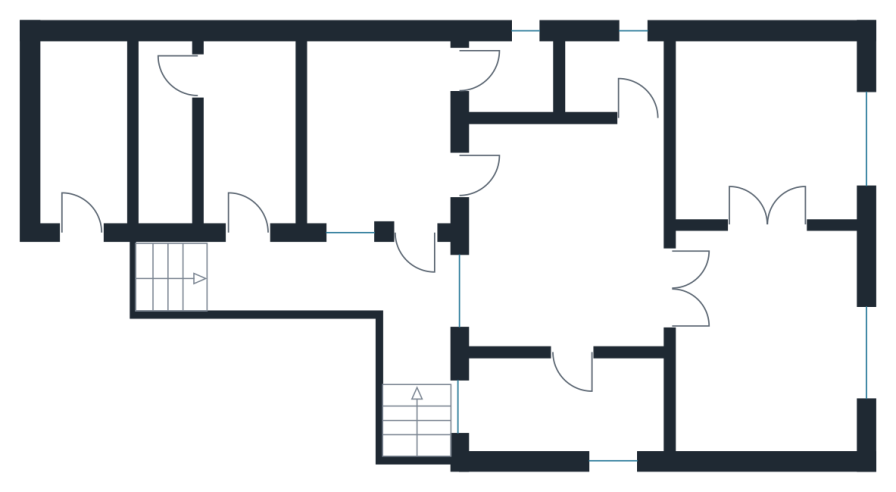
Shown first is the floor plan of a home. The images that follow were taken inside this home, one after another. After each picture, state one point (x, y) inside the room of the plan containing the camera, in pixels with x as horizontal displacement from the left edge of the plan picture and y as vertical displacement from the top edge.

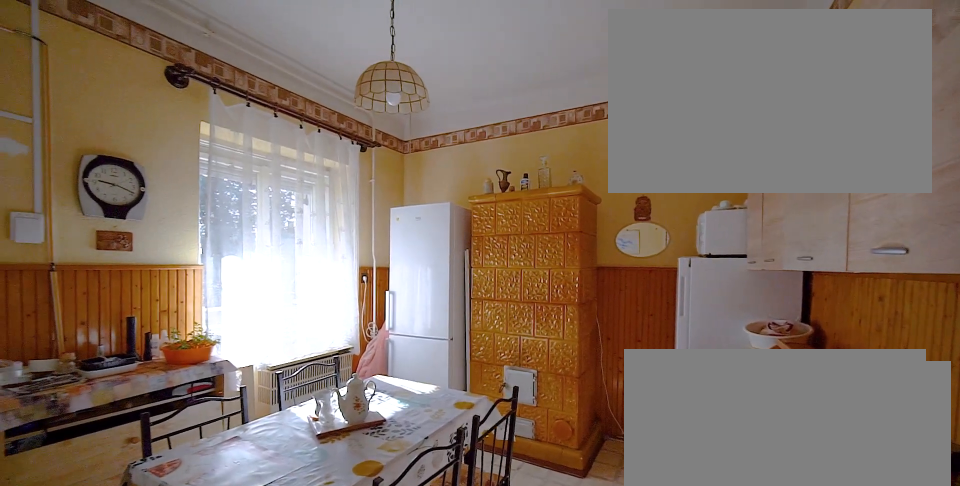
(382, 136)
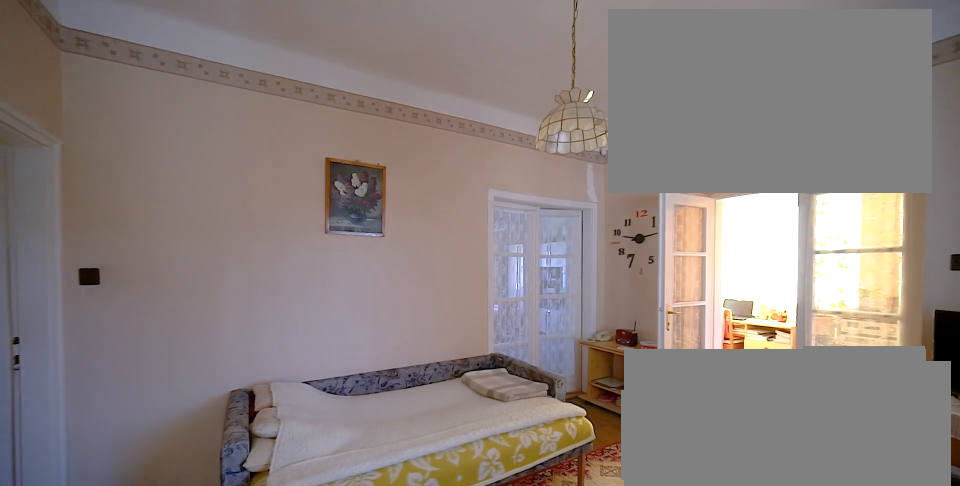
(569, 248)
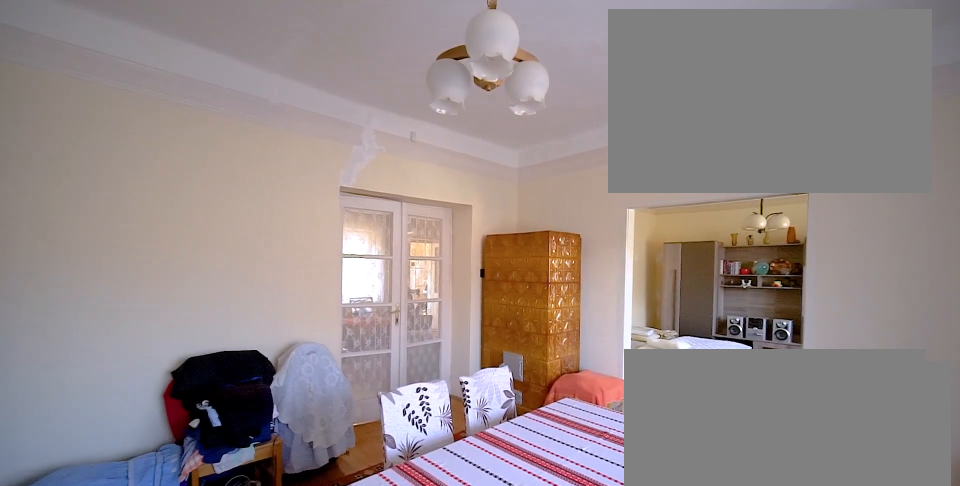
(768, 347)
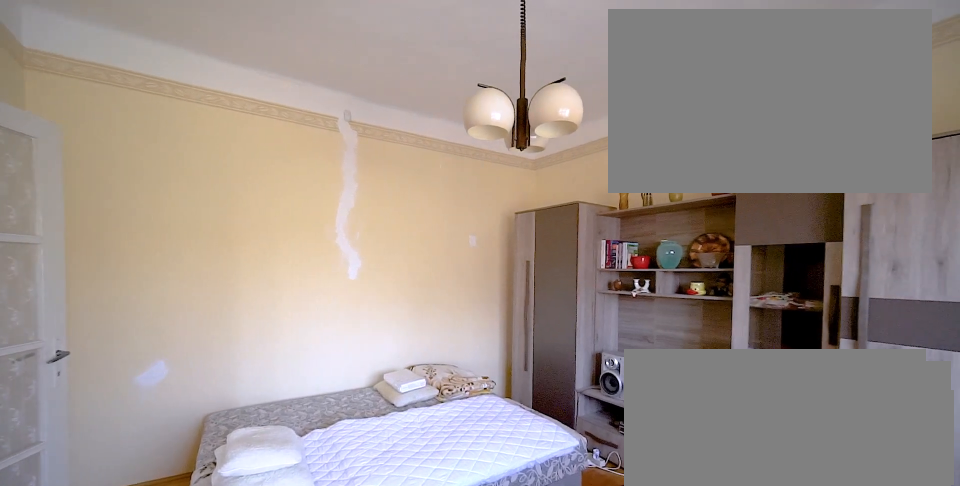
(768, 133)
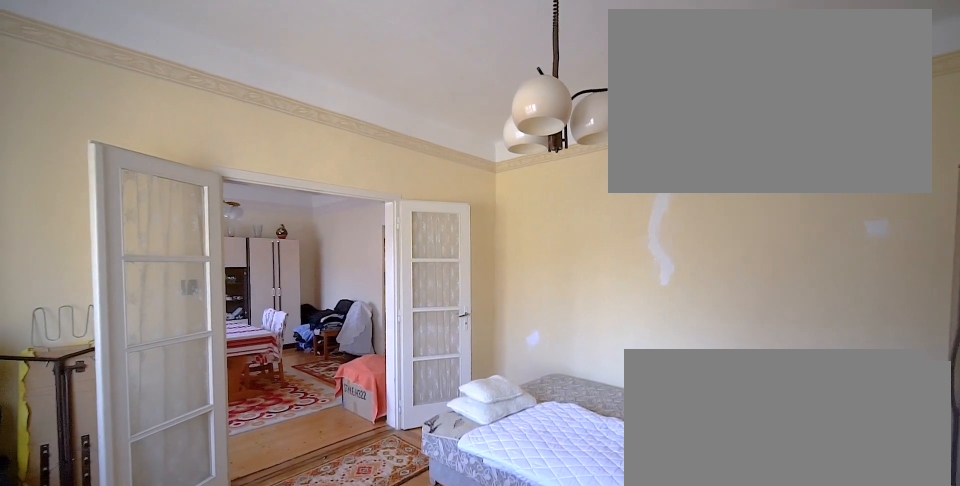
(768, 133)
